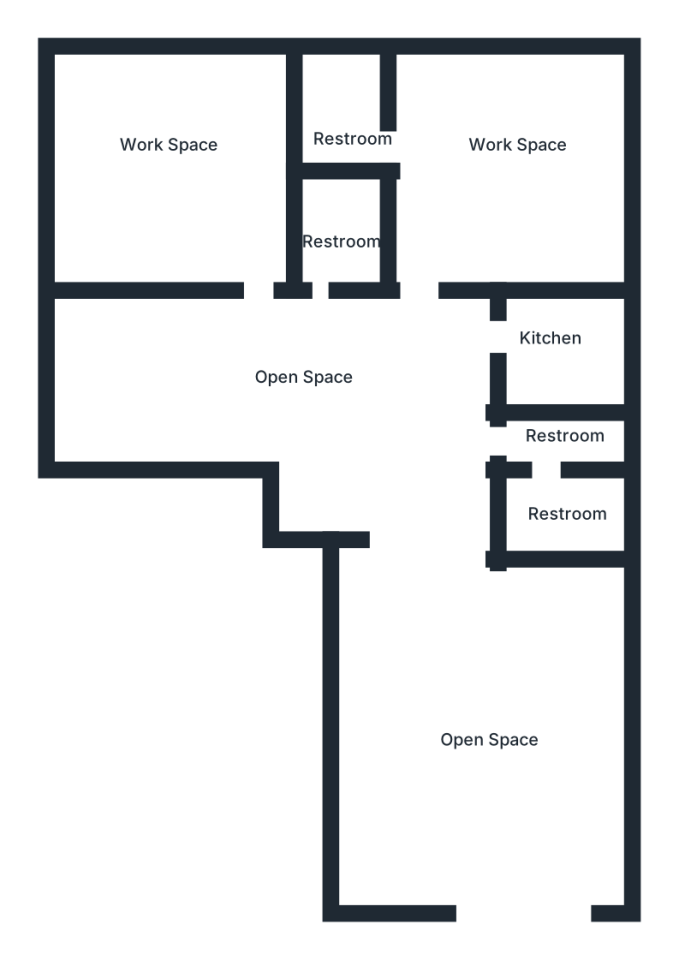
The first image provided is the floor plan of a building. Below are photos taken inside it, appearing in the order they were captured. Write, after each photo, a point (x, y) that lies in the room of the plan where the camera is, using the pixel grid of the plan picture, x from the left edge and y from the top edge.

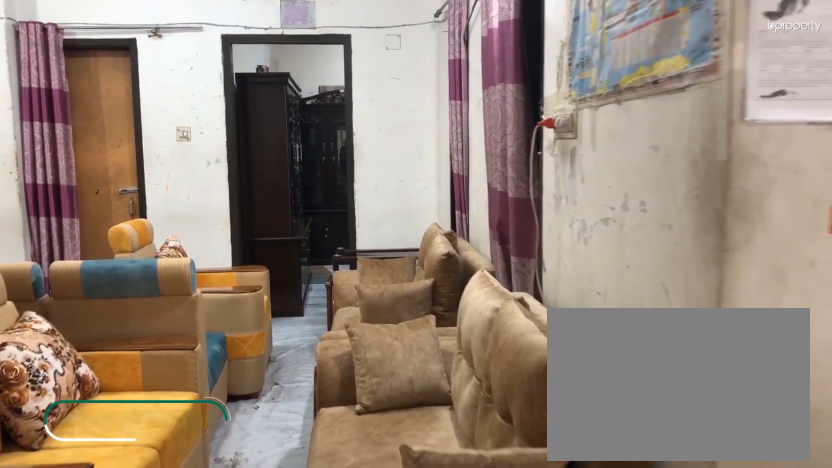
(420, 456)
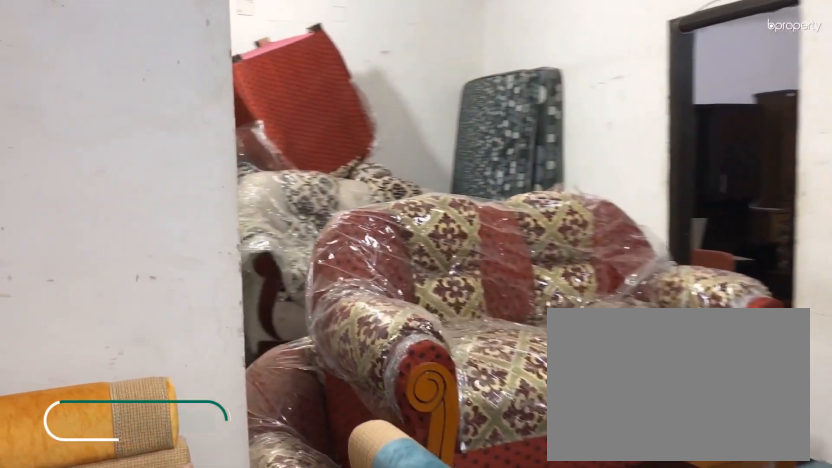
(400, 433)
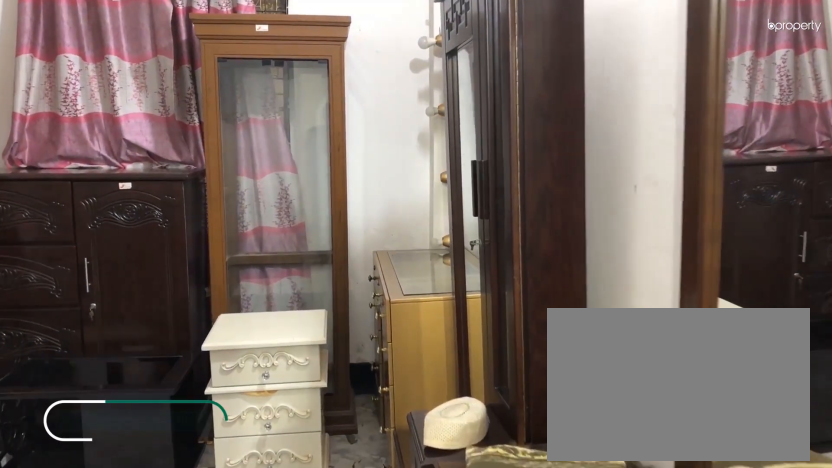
(185, 174)
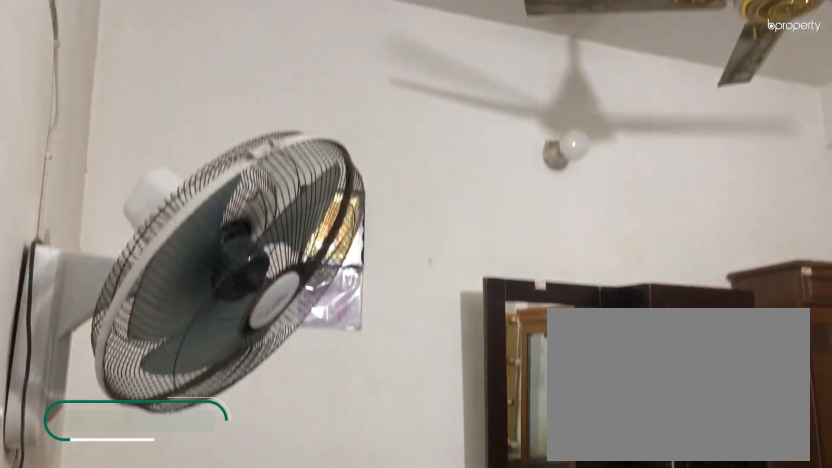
(185, 174)
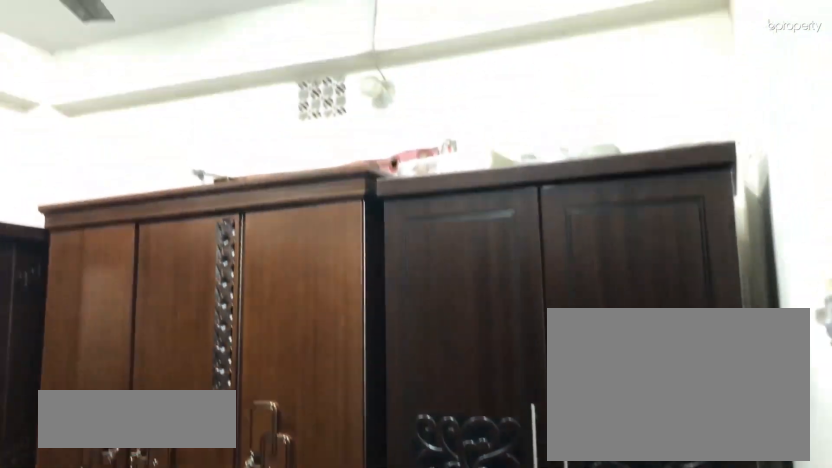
(485, 149)
